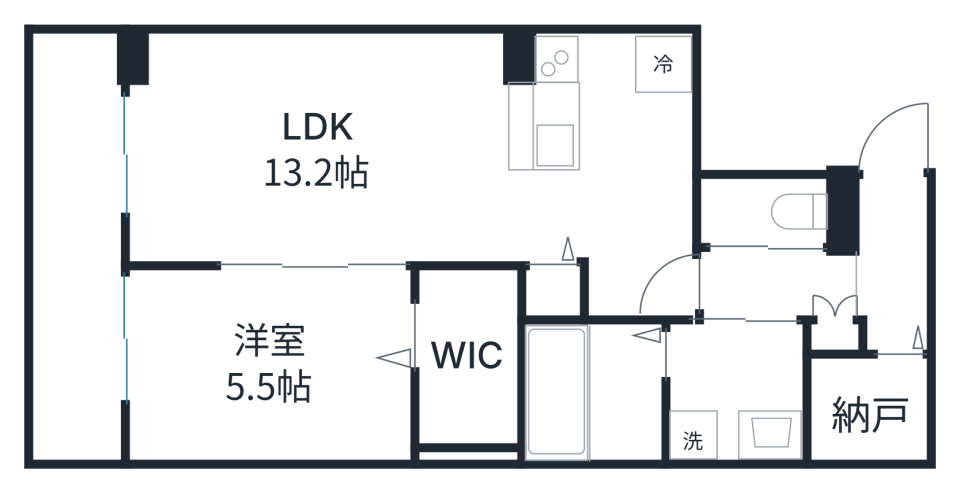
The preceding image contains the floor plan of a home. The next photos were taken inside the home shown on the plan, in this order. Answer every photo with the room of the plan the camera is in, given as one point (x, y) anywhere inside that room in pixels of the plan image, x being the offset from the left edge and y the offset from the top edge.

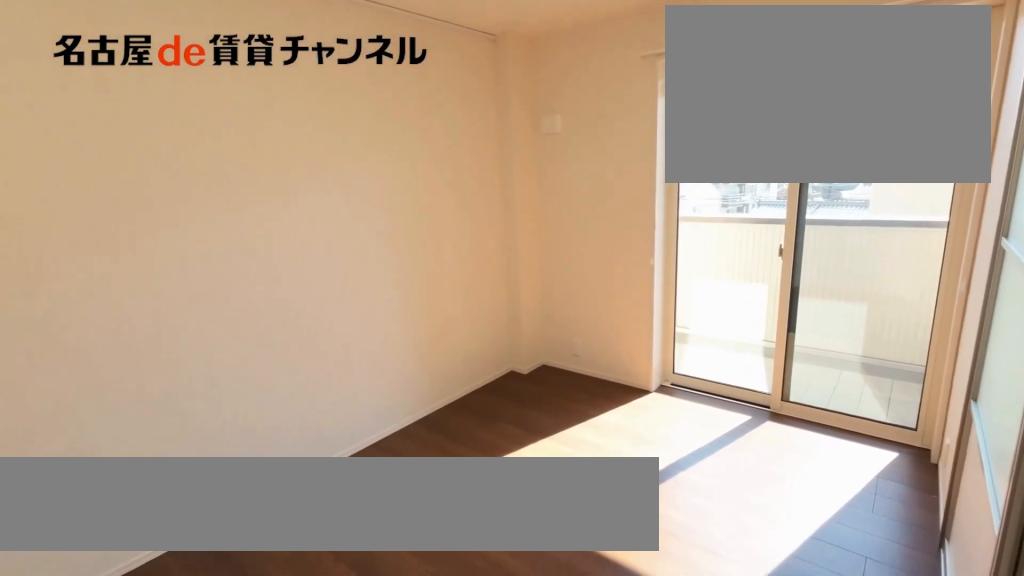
(265, 362)
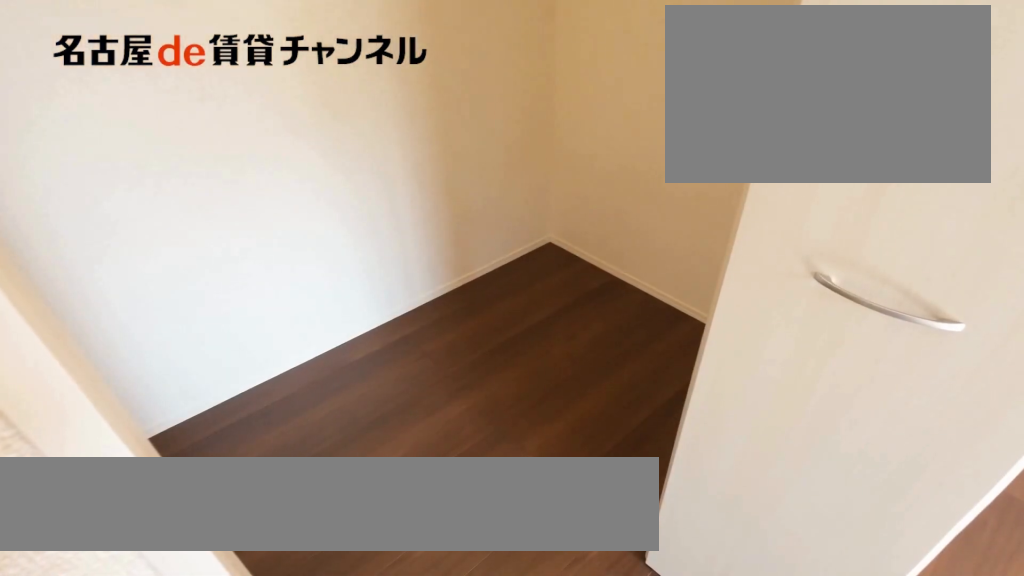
(463, 360)
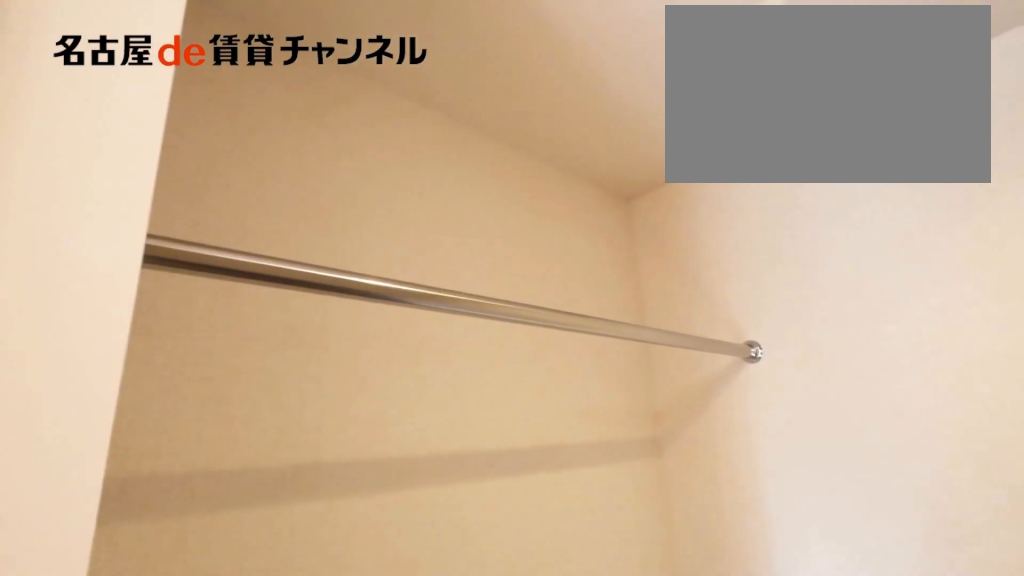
(463, 360)
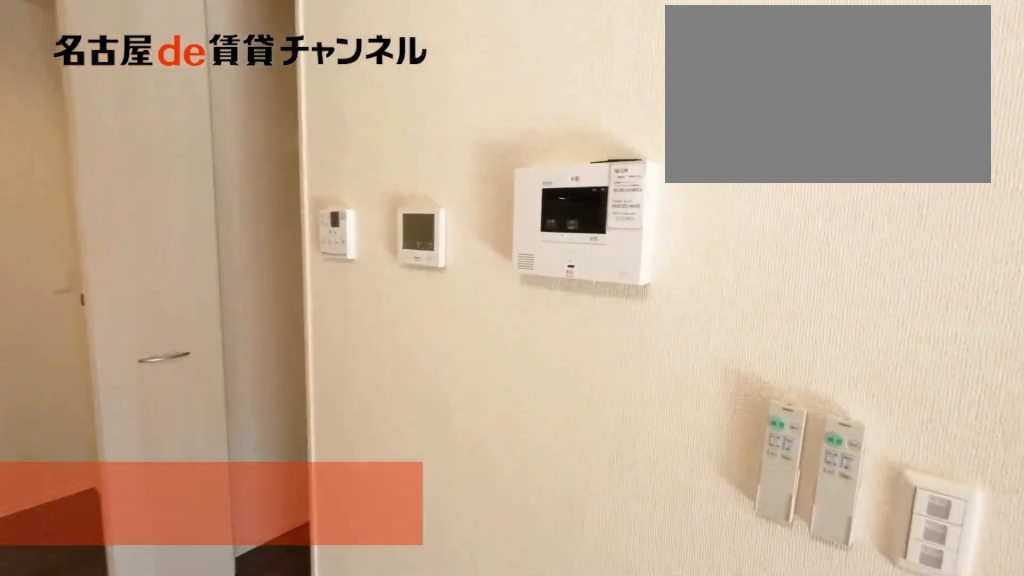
(364, 160)
